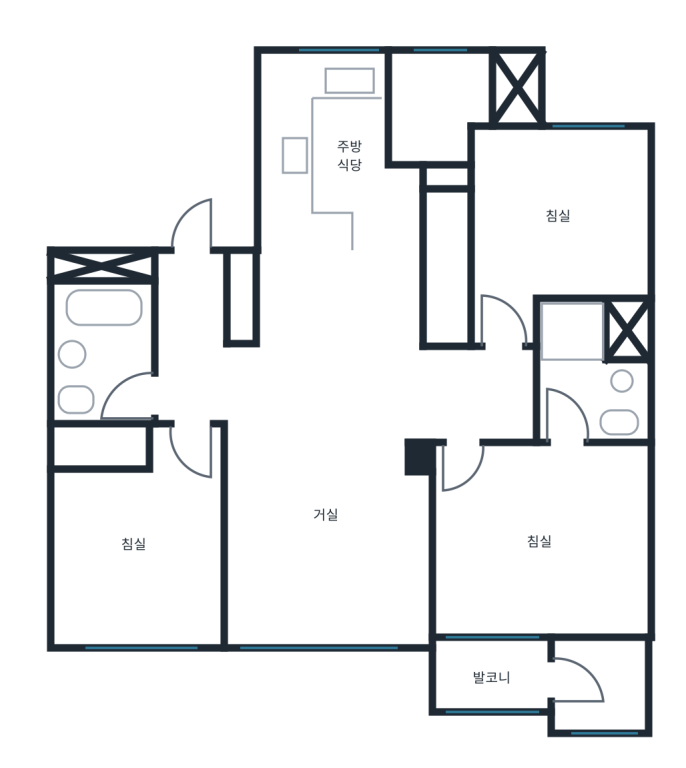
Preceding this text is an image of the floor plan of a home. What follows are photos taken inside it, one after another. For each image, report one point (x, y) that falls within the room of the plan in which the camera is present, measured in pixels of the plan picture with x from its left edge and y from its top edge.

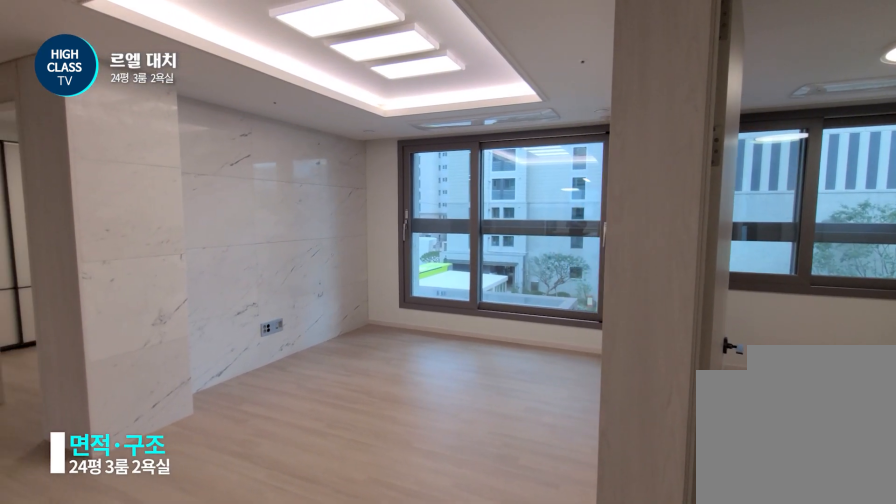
(210, 385)
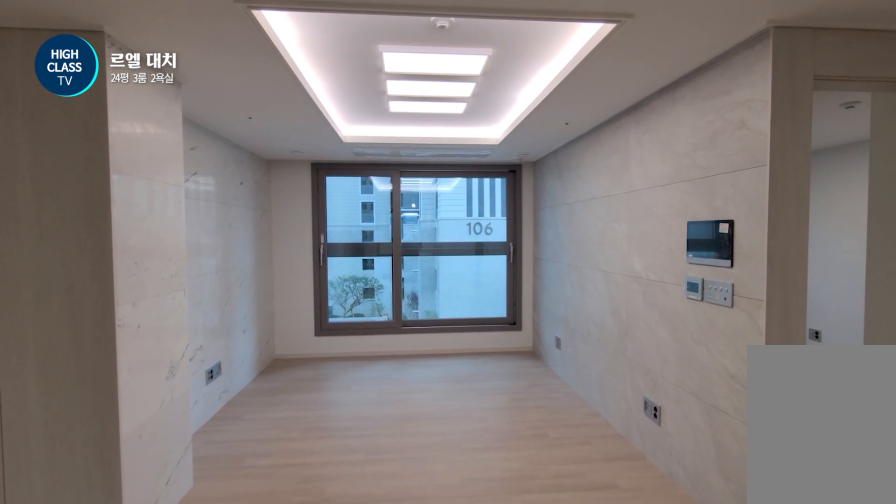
(326, 495)
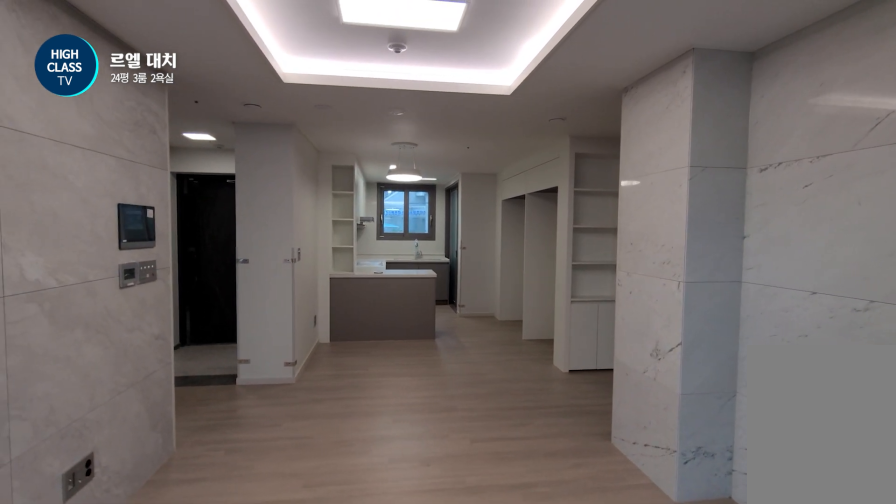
(326, 495)
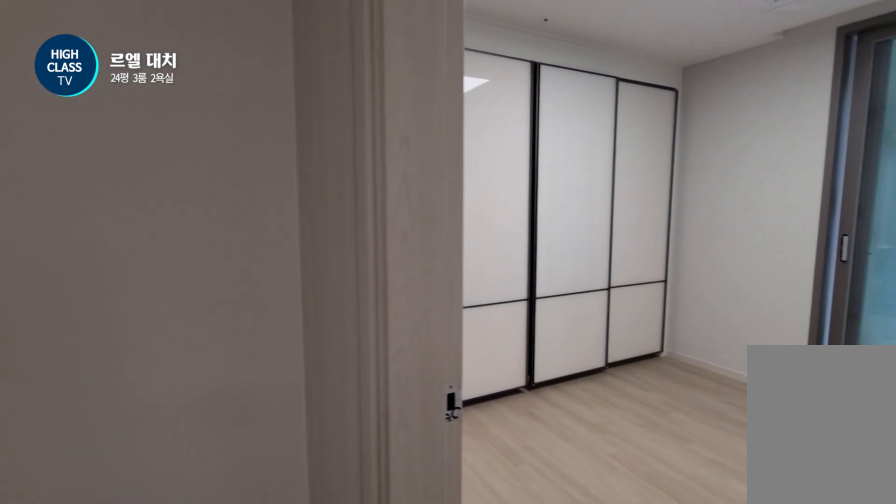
(483, 396)
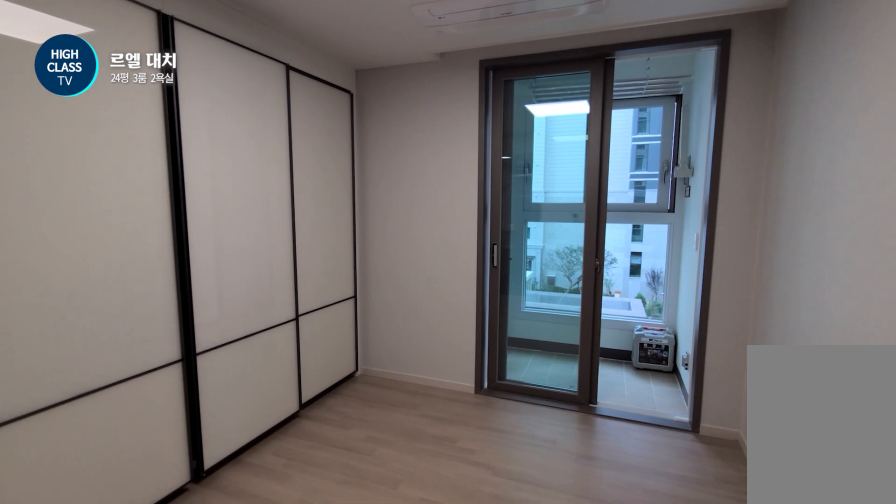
(531, 569)
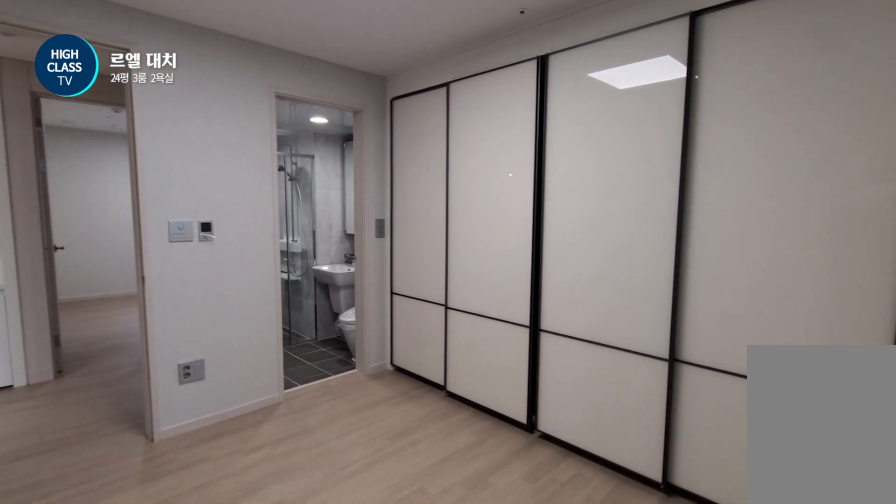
(531, 569)
